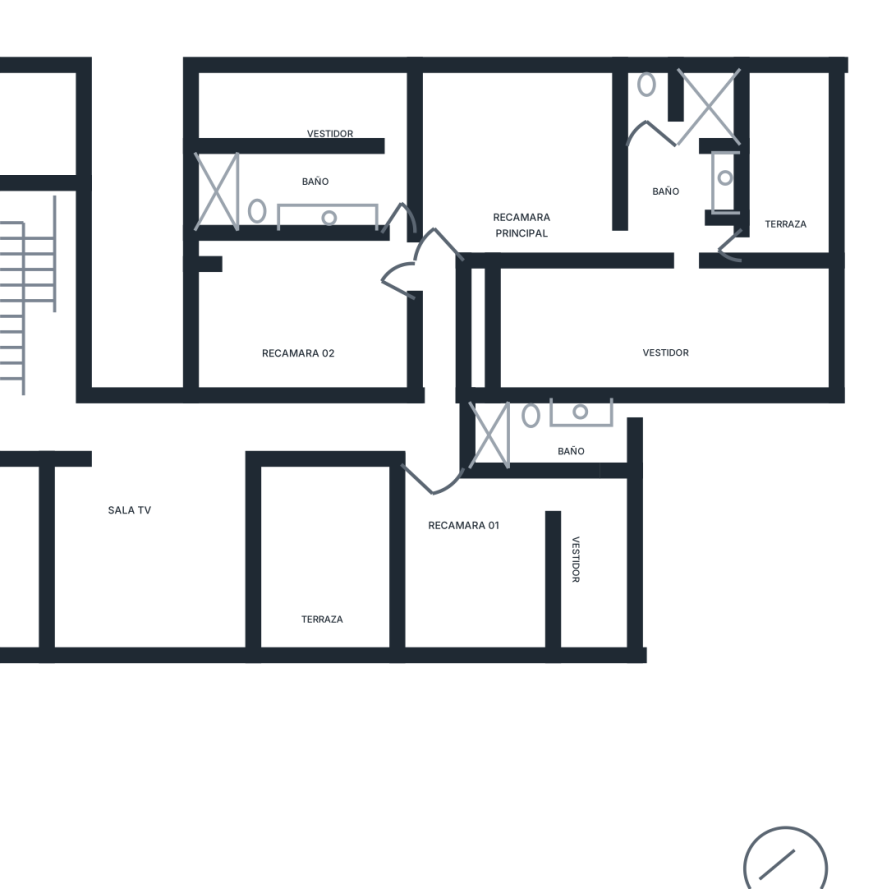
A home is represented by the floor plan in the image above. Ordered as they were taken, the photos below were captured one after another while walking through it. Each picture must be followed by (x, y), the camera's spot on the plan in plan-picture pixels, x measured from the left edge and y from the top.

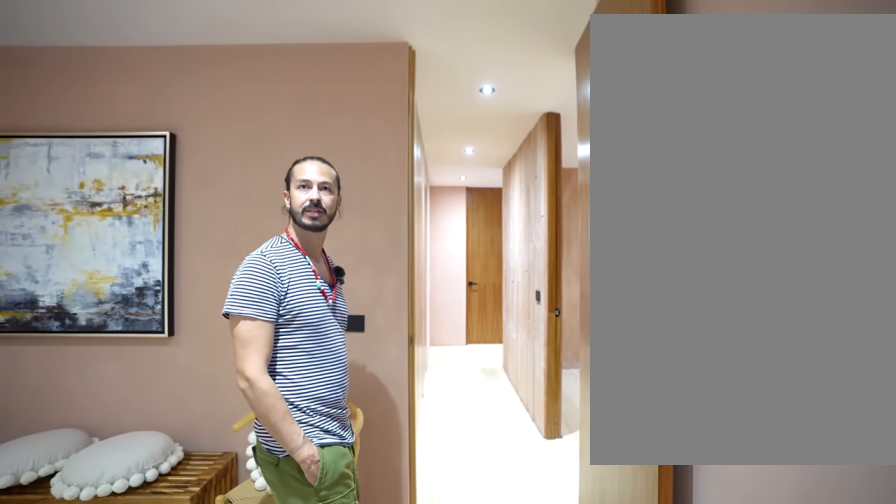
(463, 198)
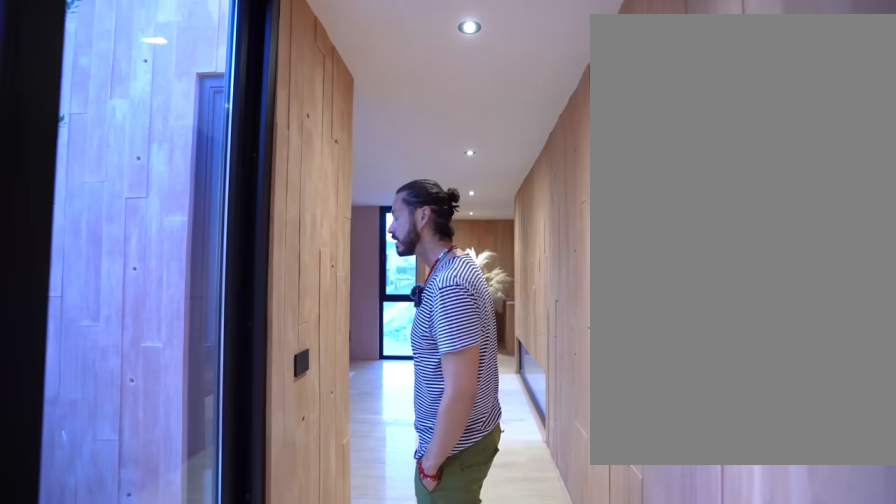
(417, 410)
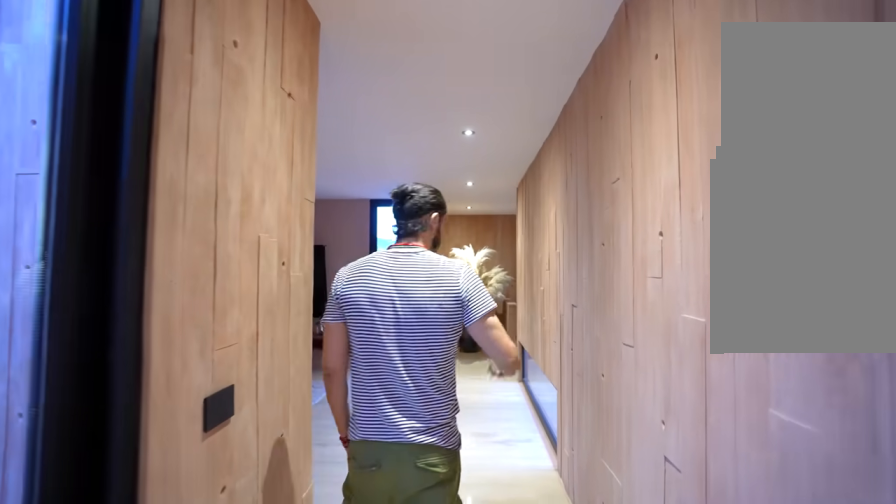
(384, 421)
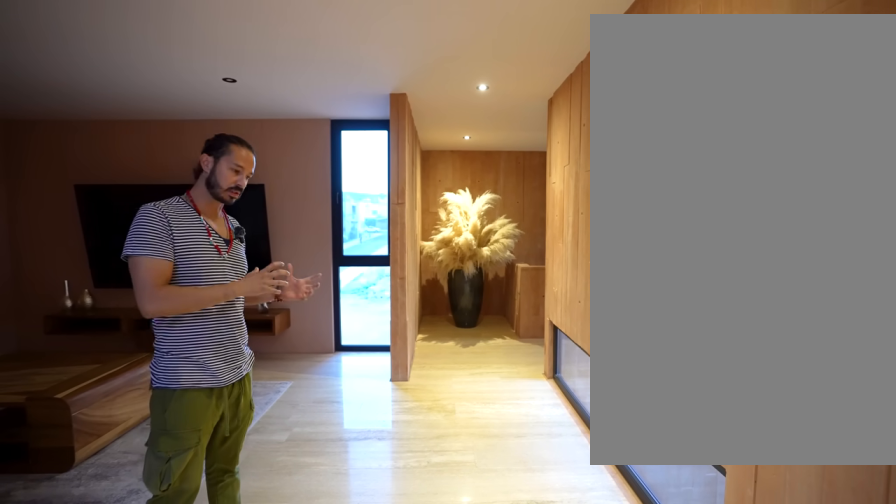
(248, 434)
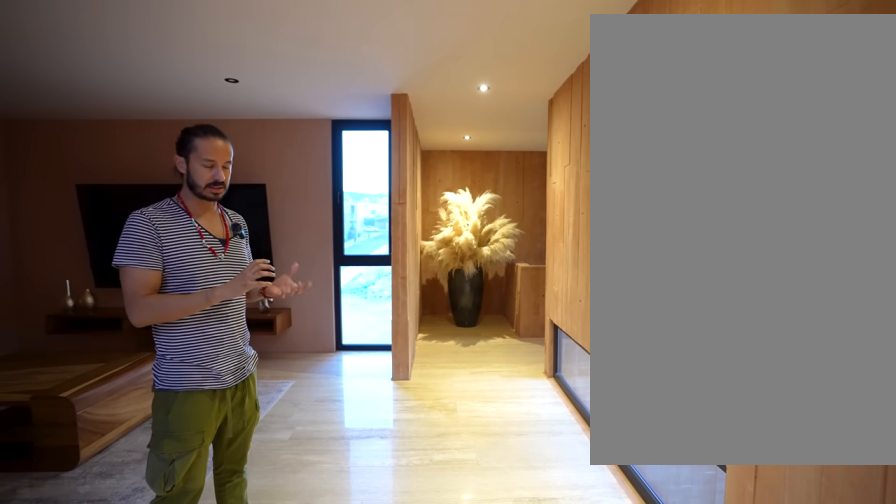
(248, 434)
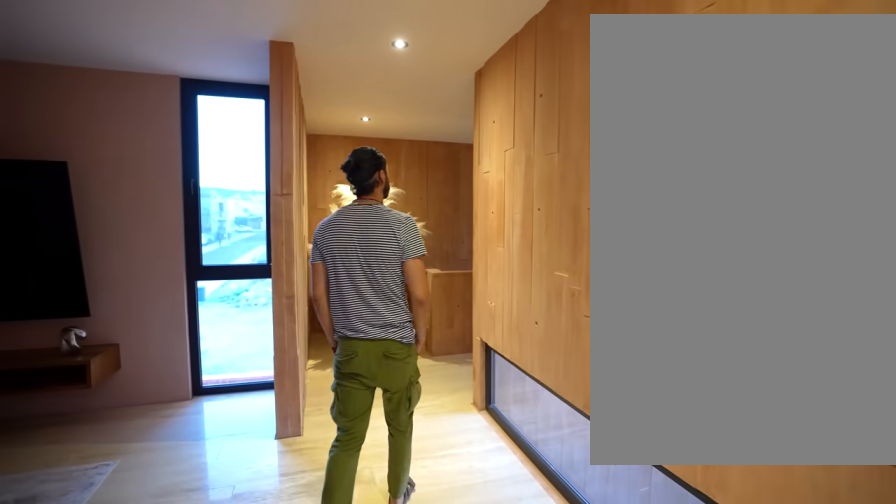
(241, 436)
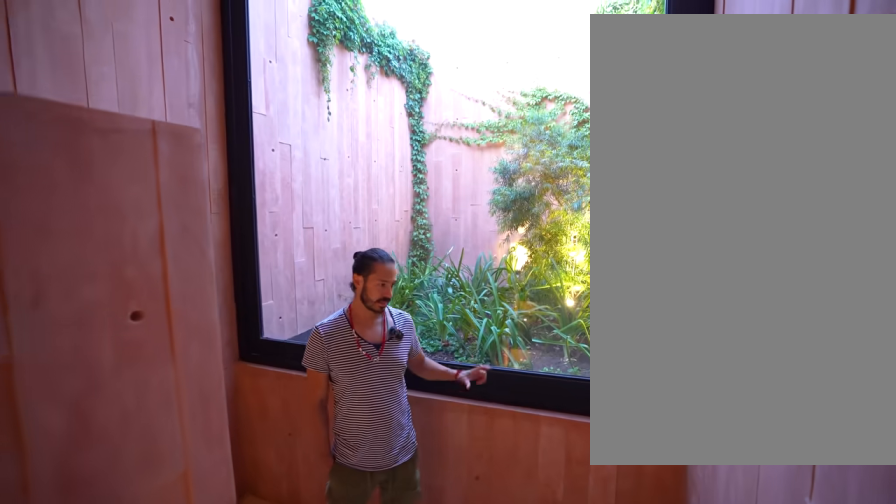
(59, 297)
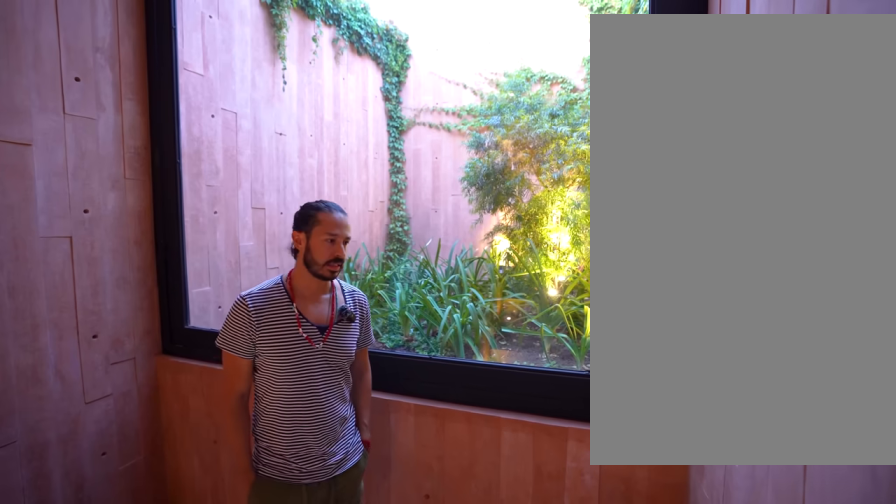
(57, 278)
